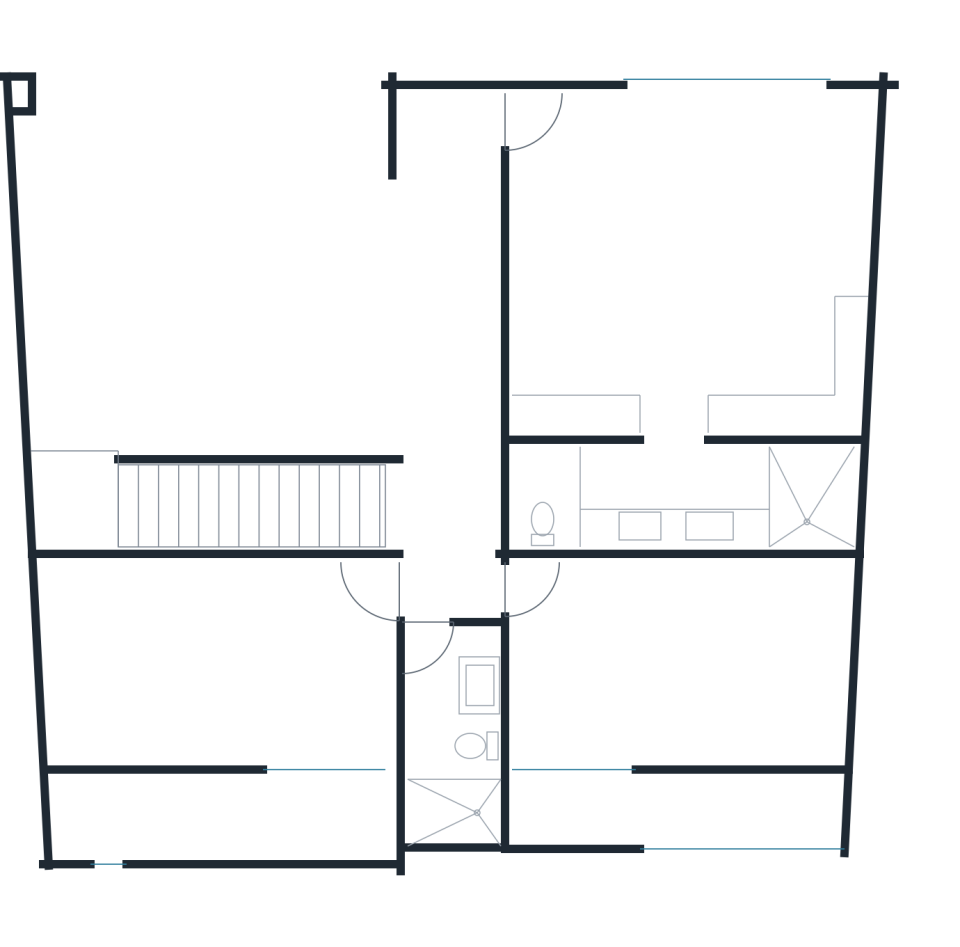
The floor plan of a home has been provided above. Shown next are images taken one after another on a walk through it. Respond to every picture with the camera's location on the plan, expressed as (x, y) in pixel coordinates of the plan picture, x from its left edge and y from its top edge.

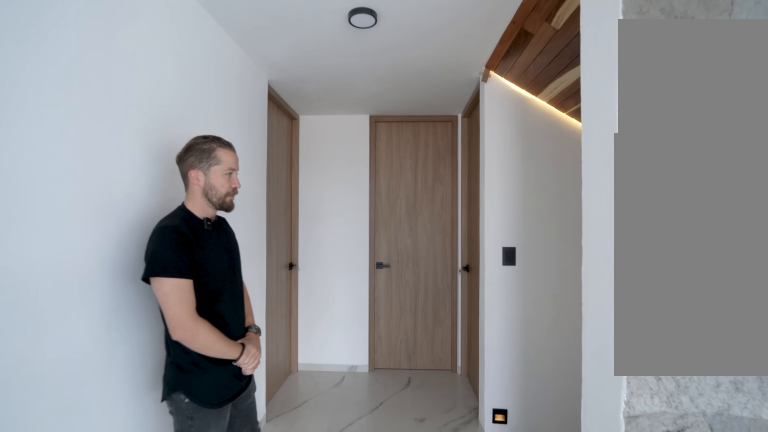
(451, 438)
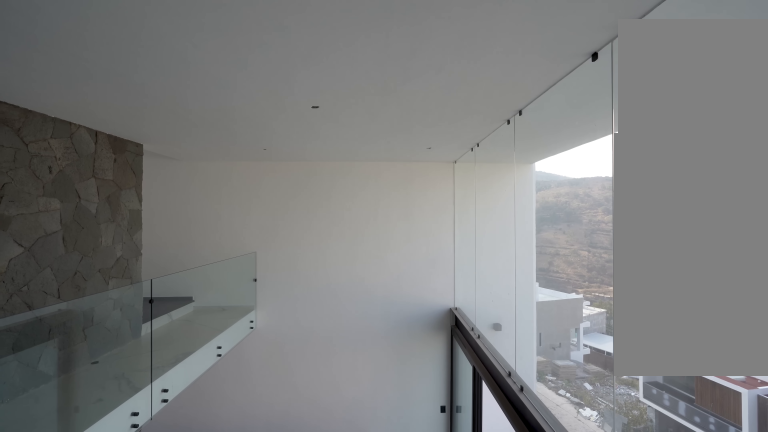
(416, 236)
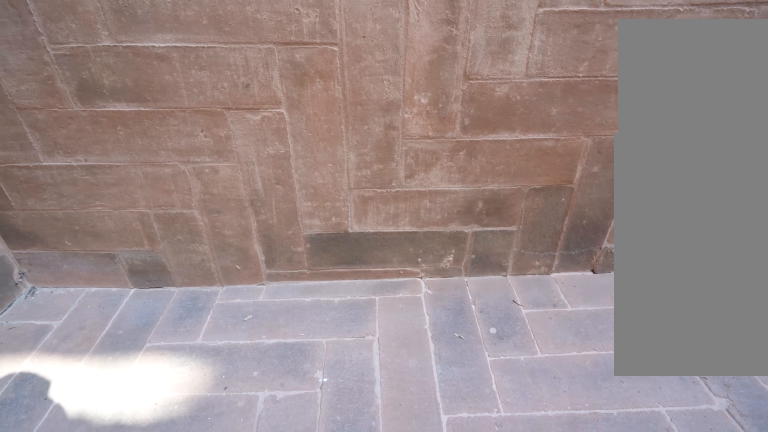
(329, 808)
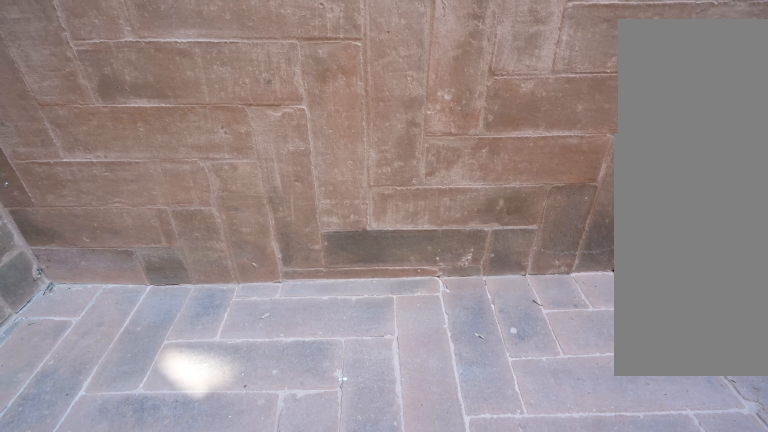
(328, 810)
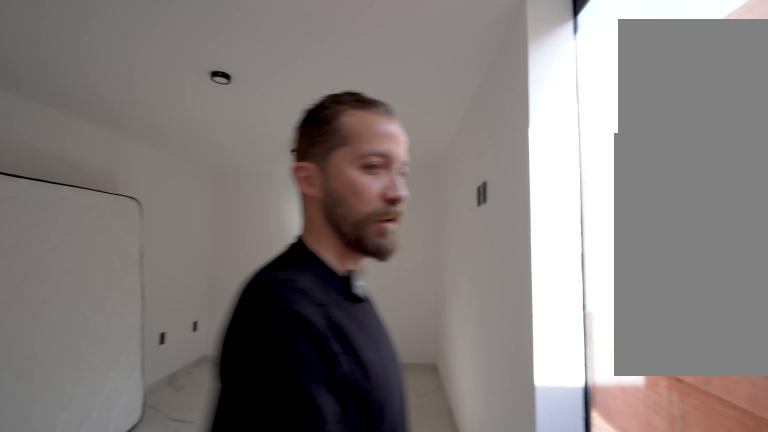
(533, 720)
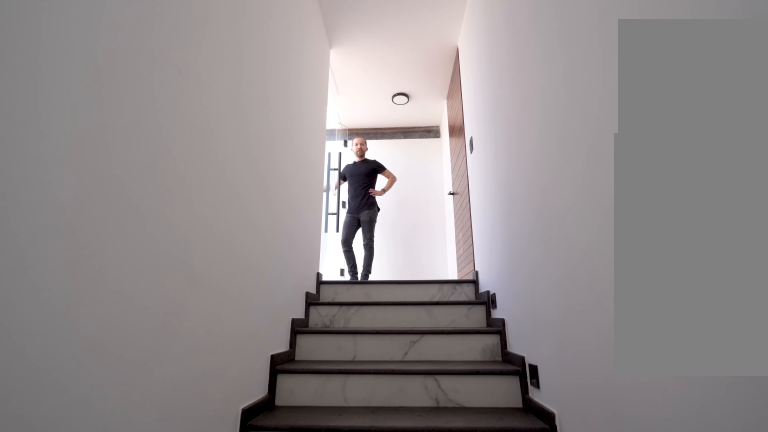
(130, 504)
